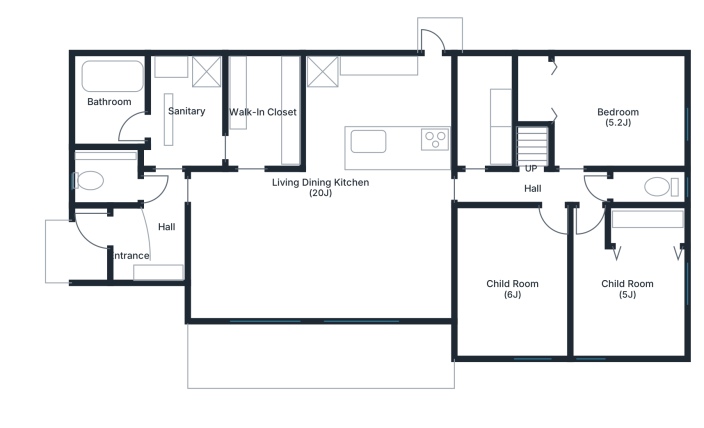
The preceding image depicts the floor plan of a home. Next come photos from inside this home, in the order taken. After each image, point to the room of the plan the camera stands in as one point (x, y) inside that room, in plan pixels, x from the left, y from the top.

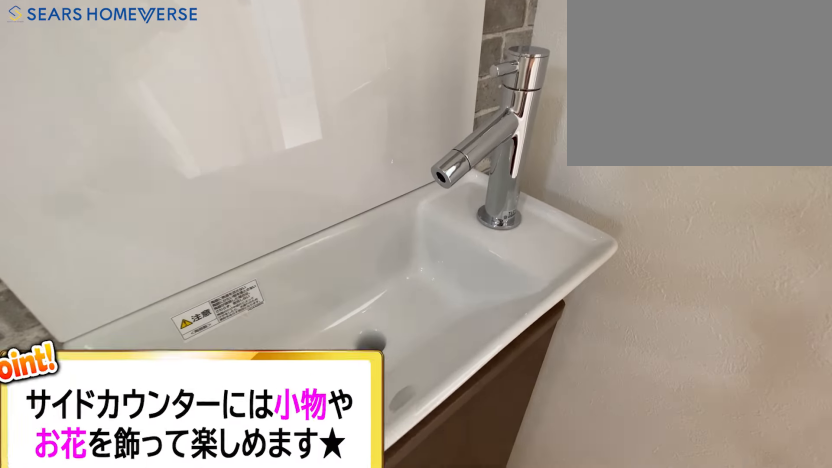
(113, 181)
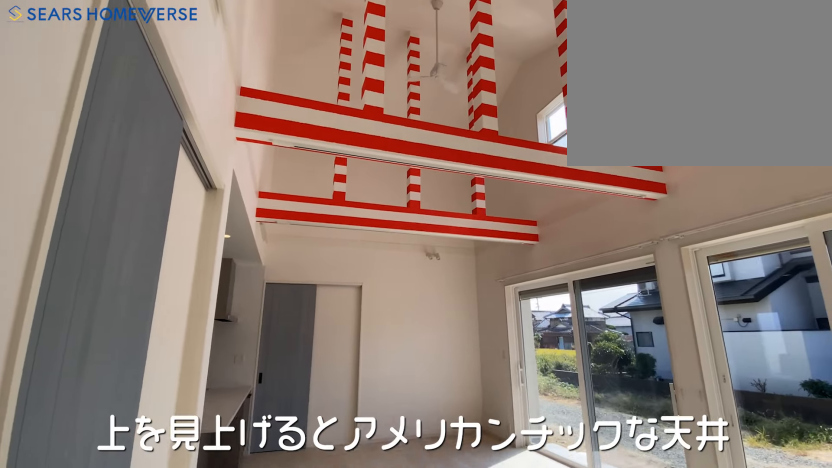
(323, 243)
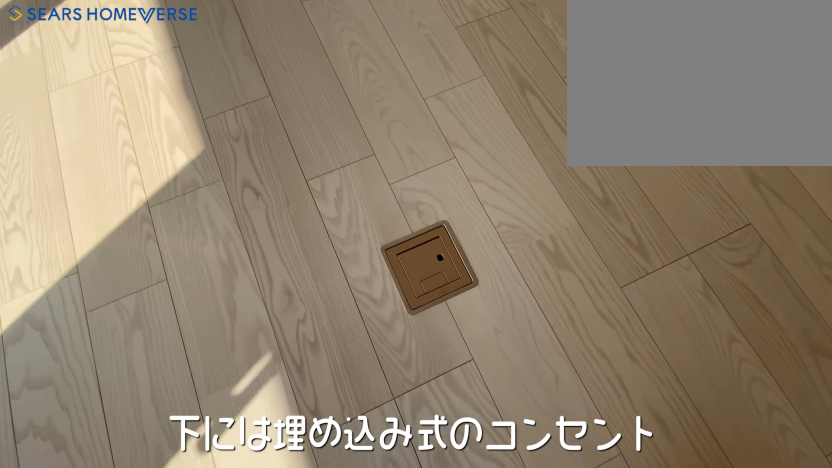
(323, 244)
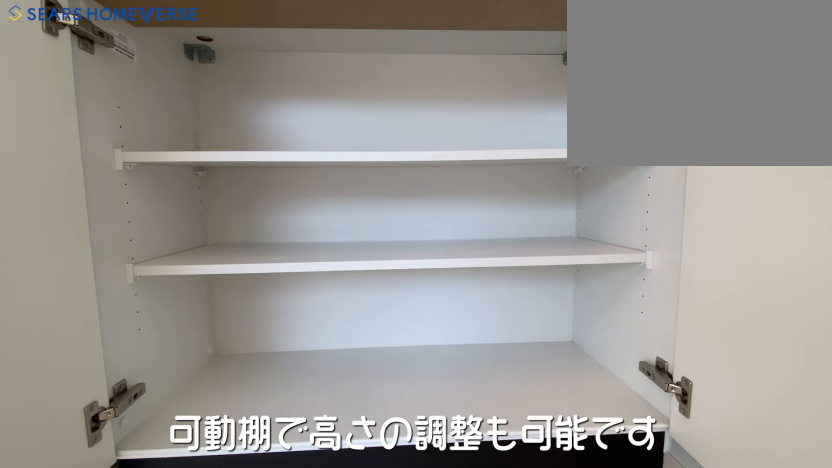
(387, 104)
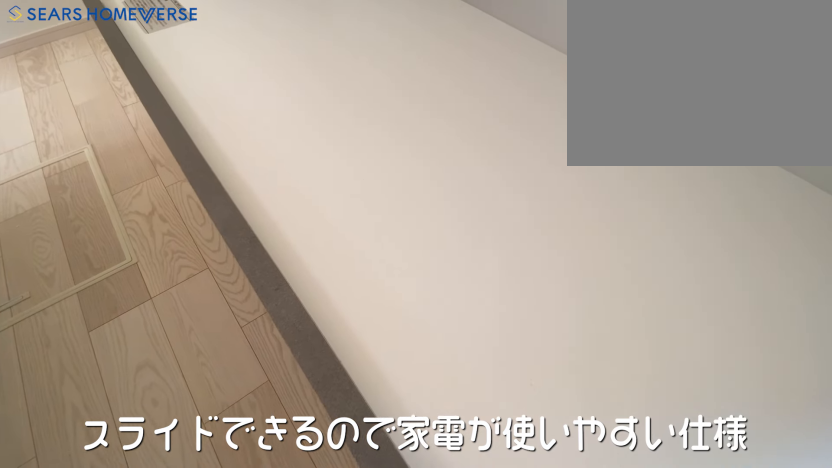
(387, 104)
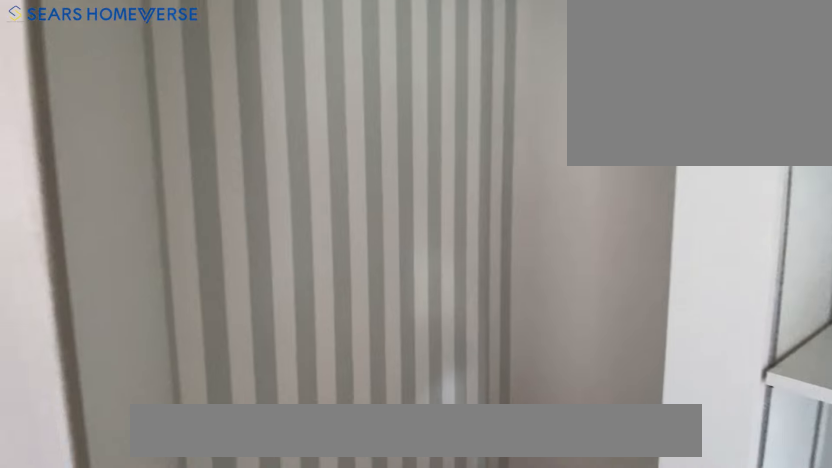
(483, 110)
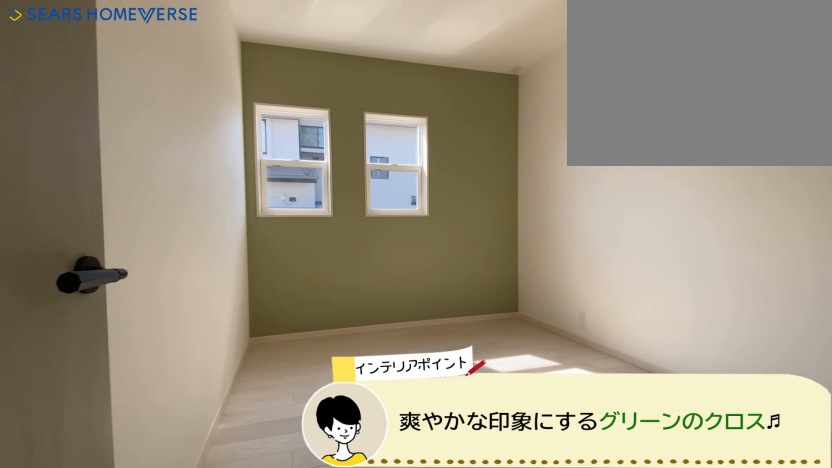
(512, 282)
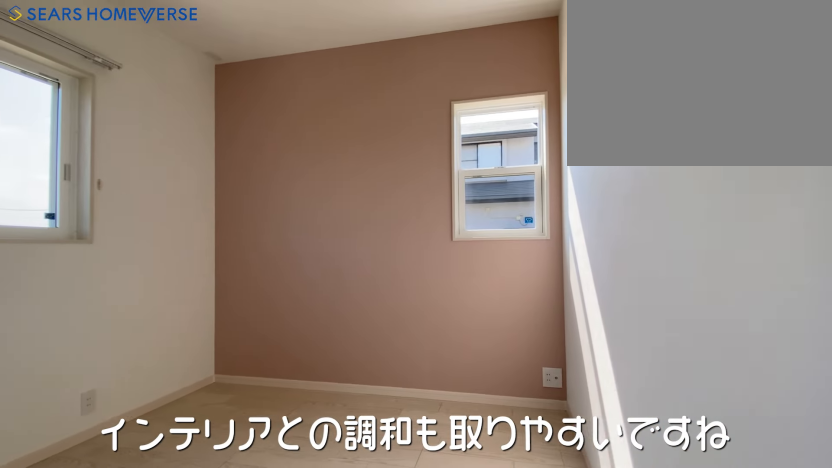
(637, 282)
